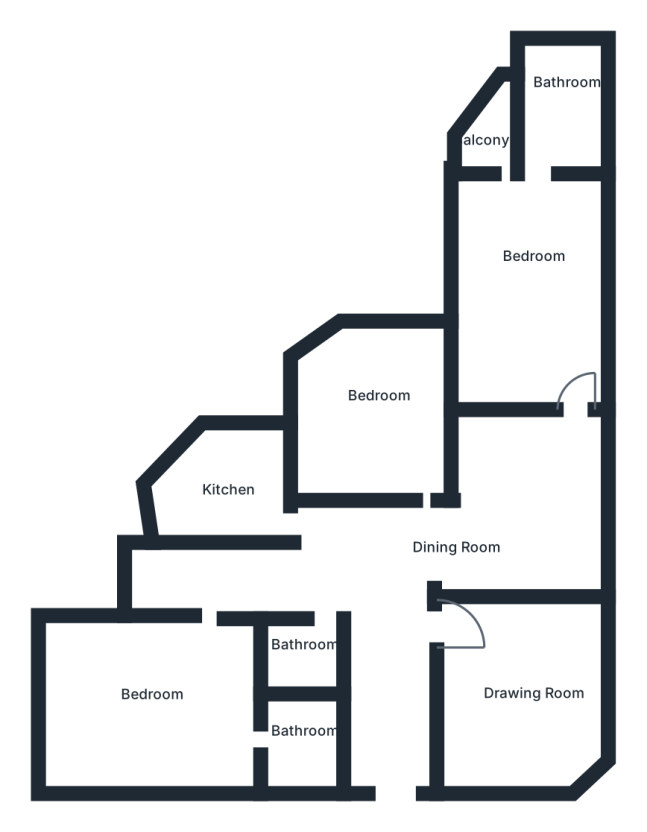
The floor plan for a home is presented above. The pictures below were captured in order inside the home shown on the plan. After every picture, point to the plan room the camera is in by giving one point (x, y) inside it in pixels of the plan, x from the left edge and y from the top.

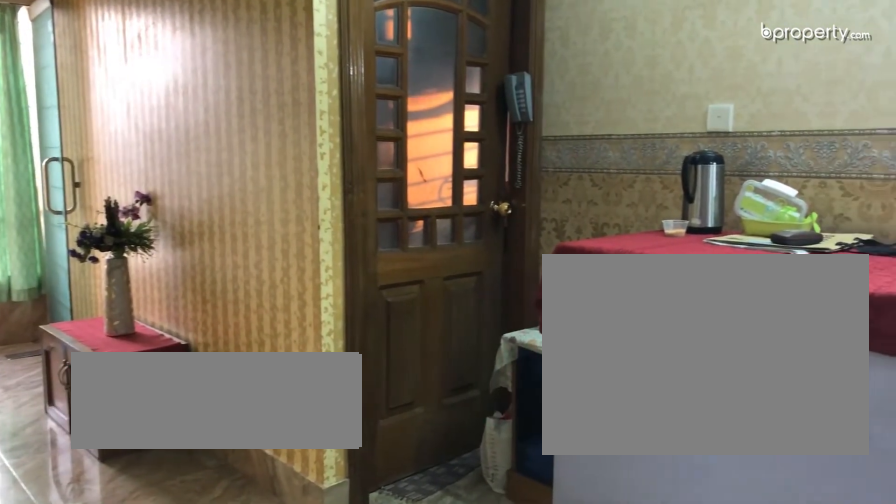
(373, 563)
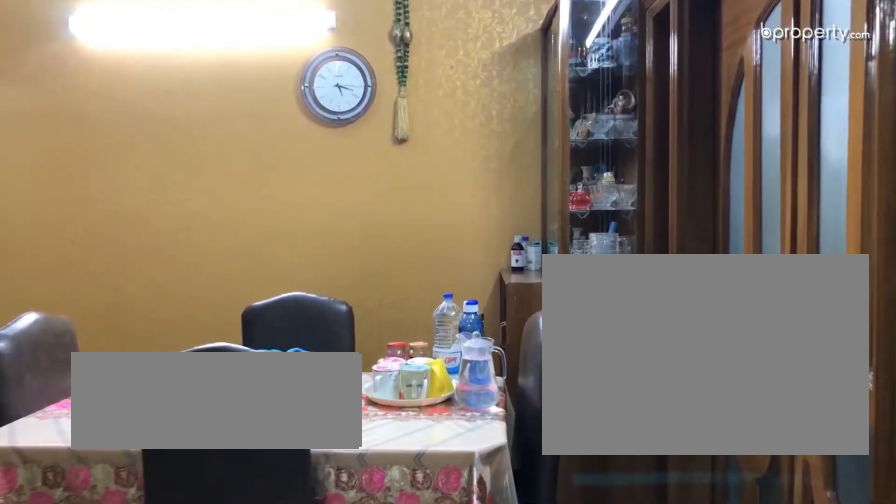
(531, 525)
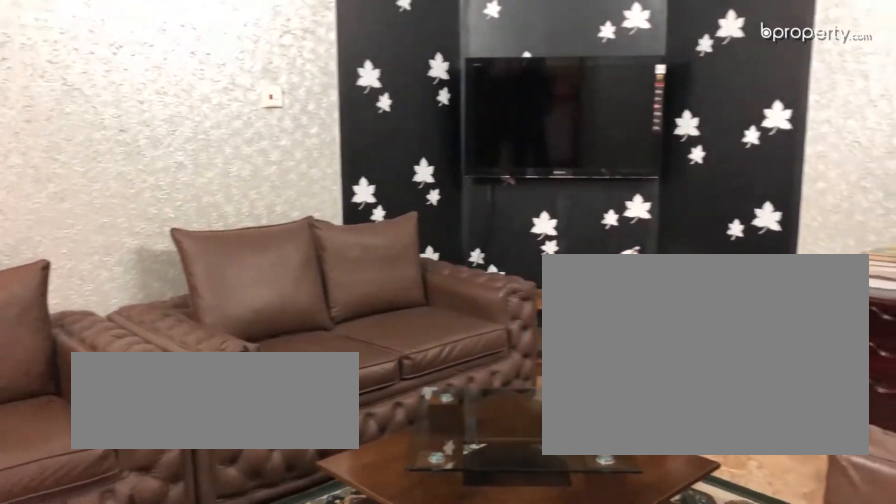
(532, 701)
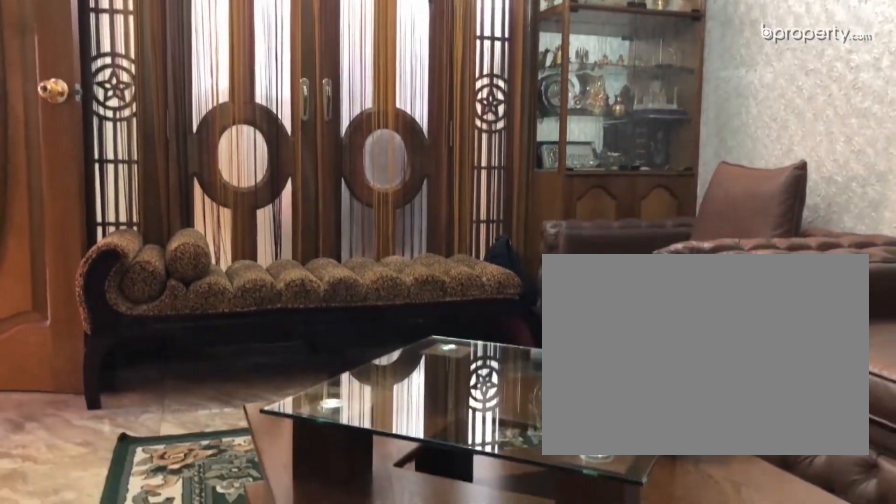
(527, 690)
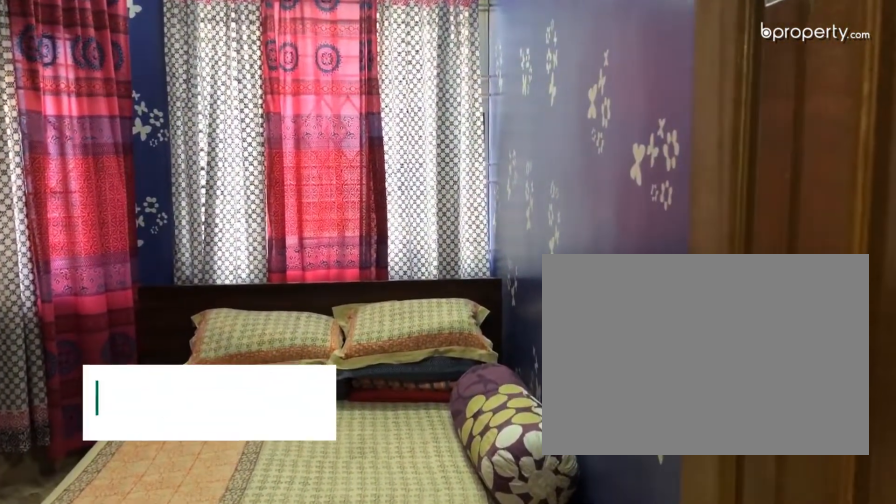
(380, 414)
